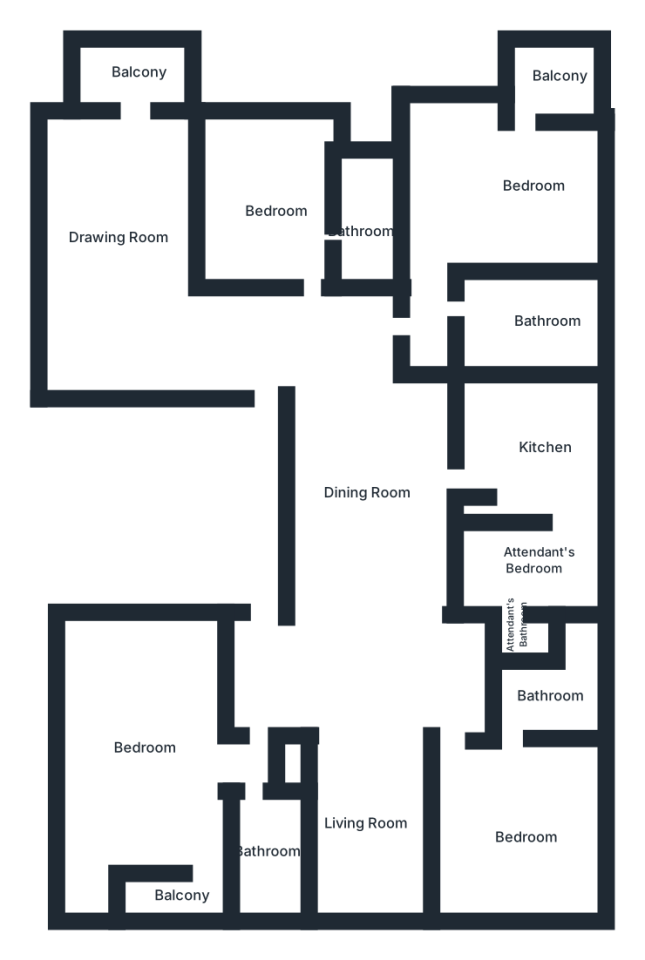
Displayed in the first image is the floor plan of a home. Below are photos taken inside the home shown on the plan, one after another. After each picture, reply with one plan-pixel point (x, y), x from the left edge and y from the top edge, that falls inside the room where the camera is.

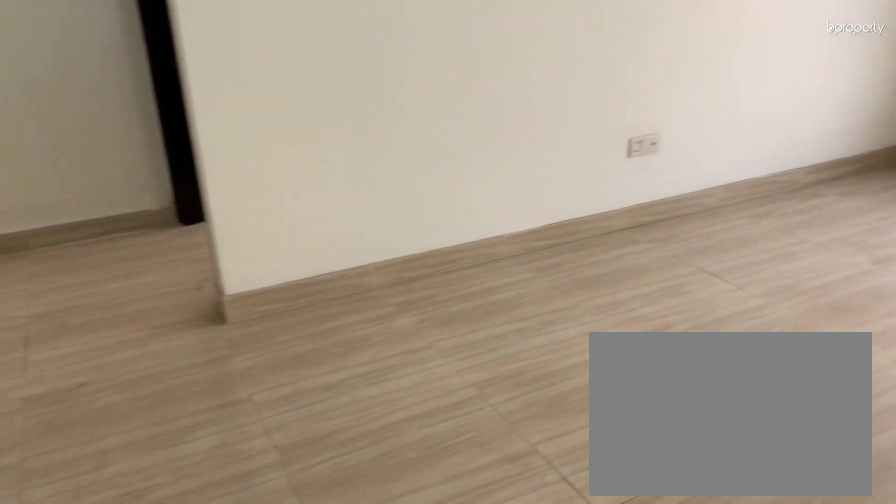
(359, 831)
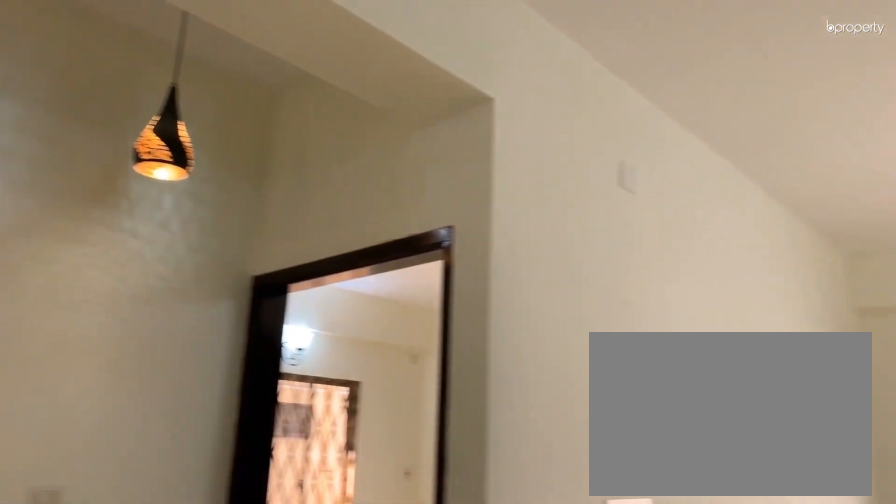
(358, 814)
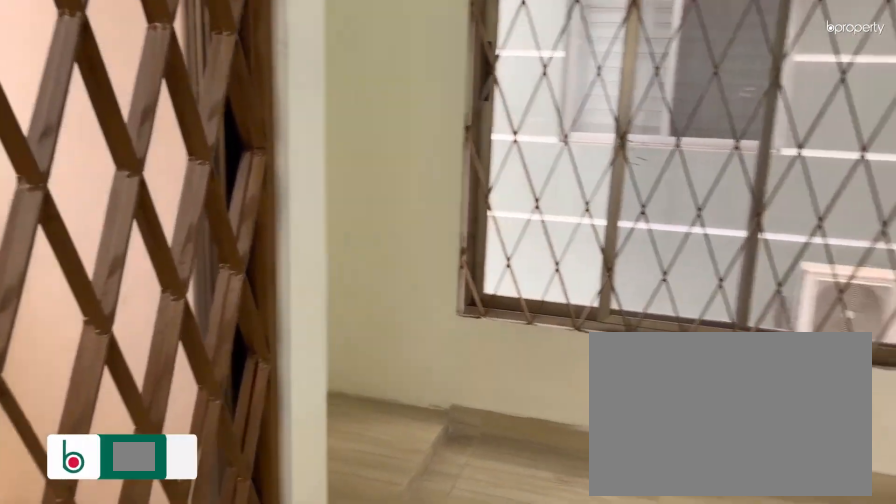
(137, 756)
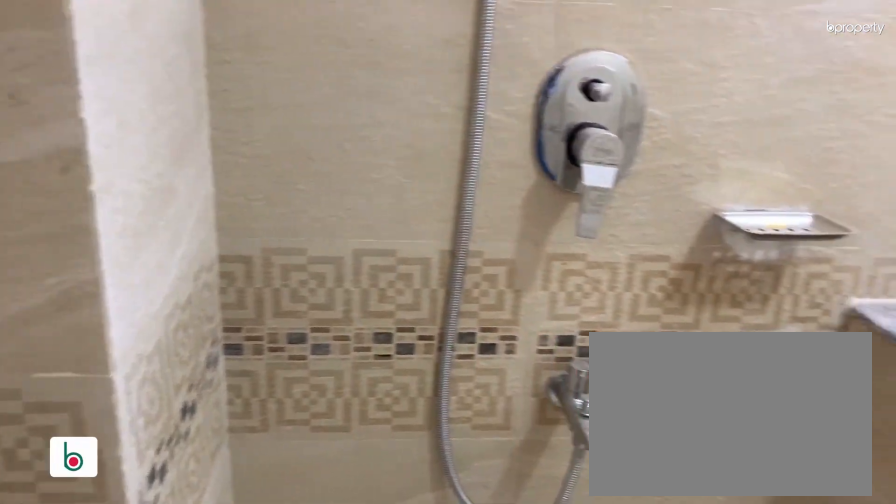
(269, 854)
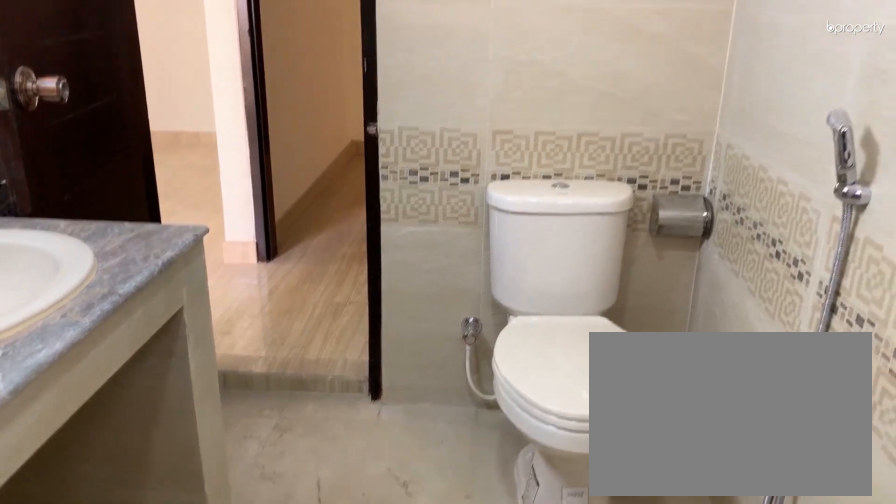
(269, 854)
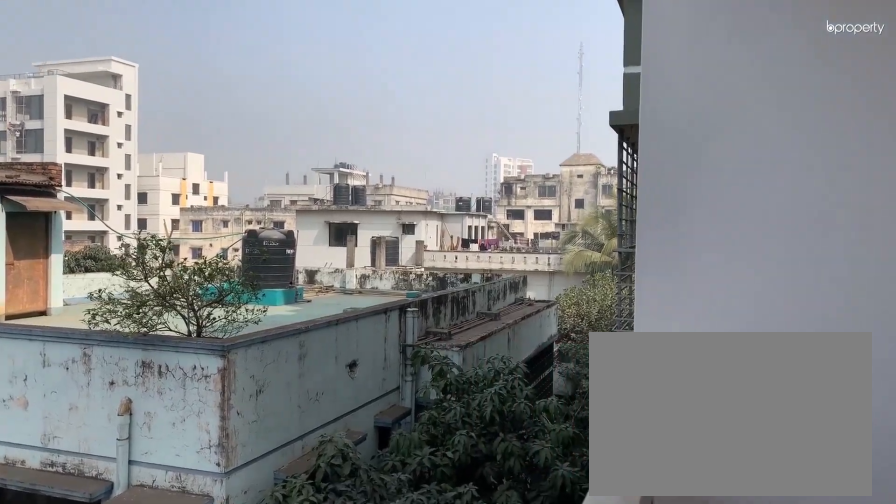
(178, 903)
